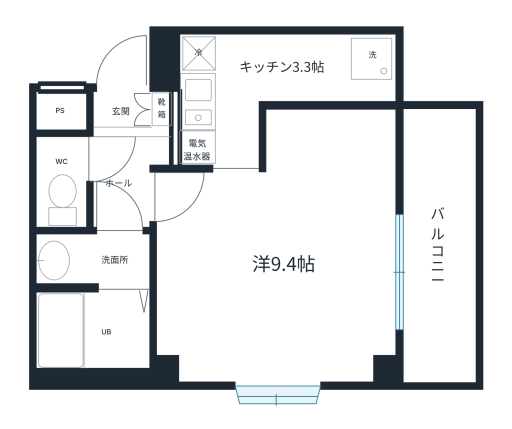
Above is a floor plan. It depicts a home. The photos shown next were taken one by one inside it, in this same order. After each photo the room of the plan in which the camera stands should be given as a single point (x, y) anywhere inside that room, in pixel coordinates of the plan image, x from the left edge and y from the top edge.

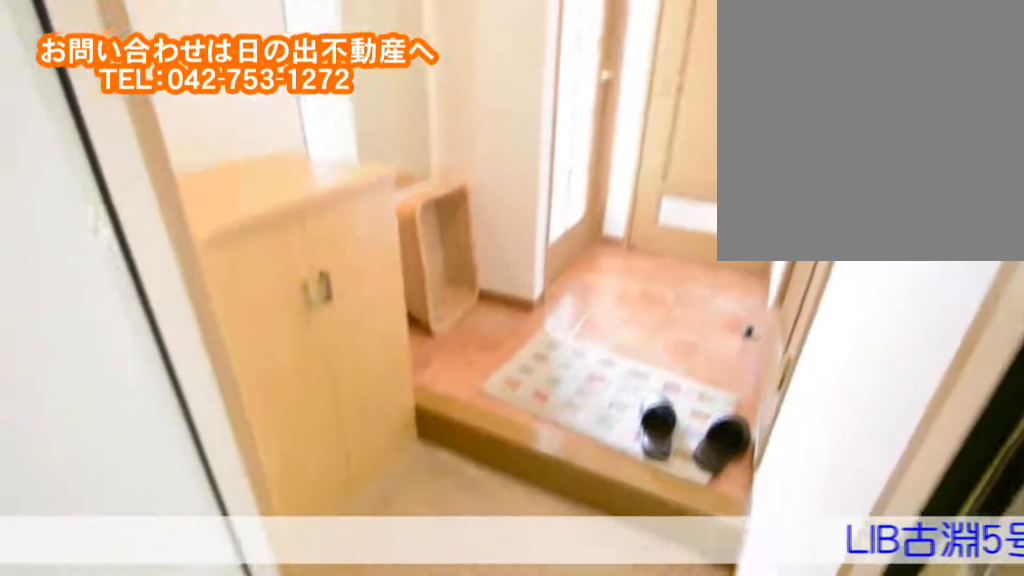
(127, 137)
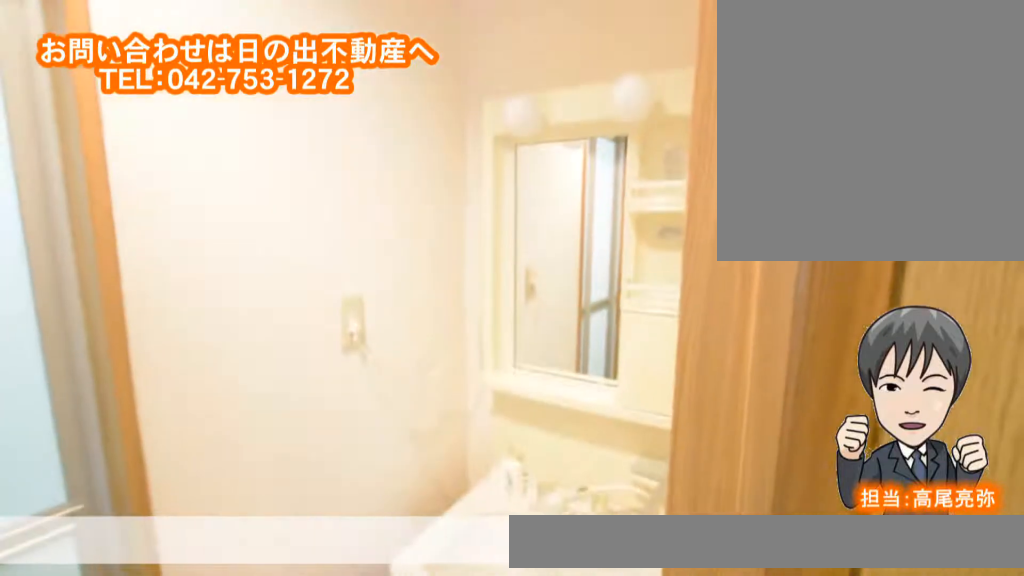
(88, 260)
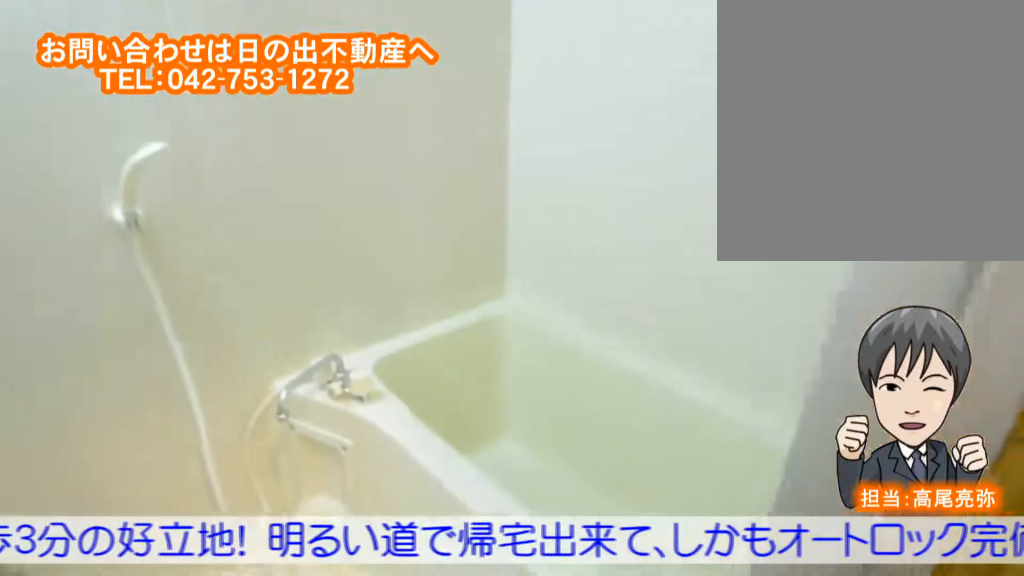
(83, 325)
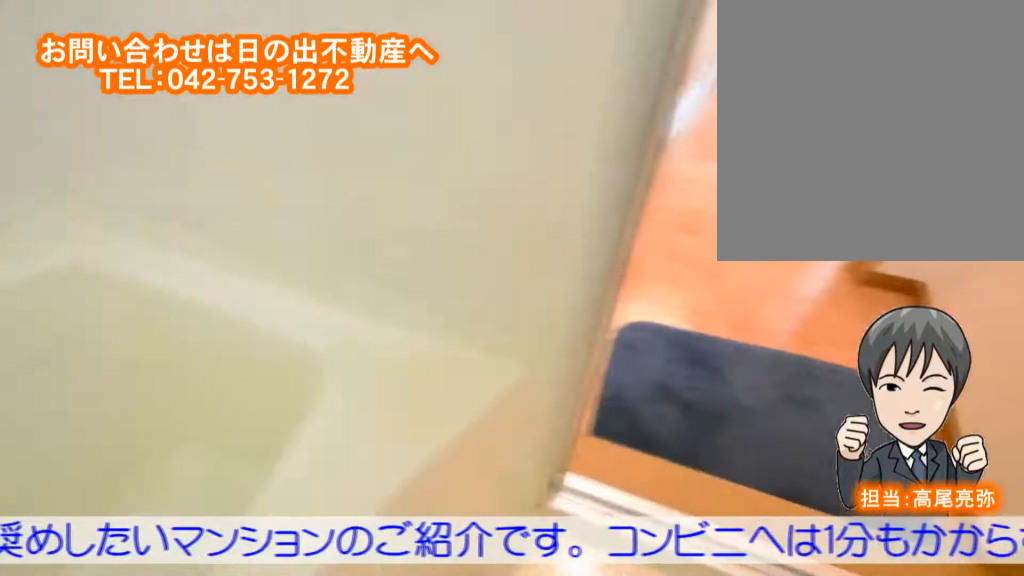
(84, 326)
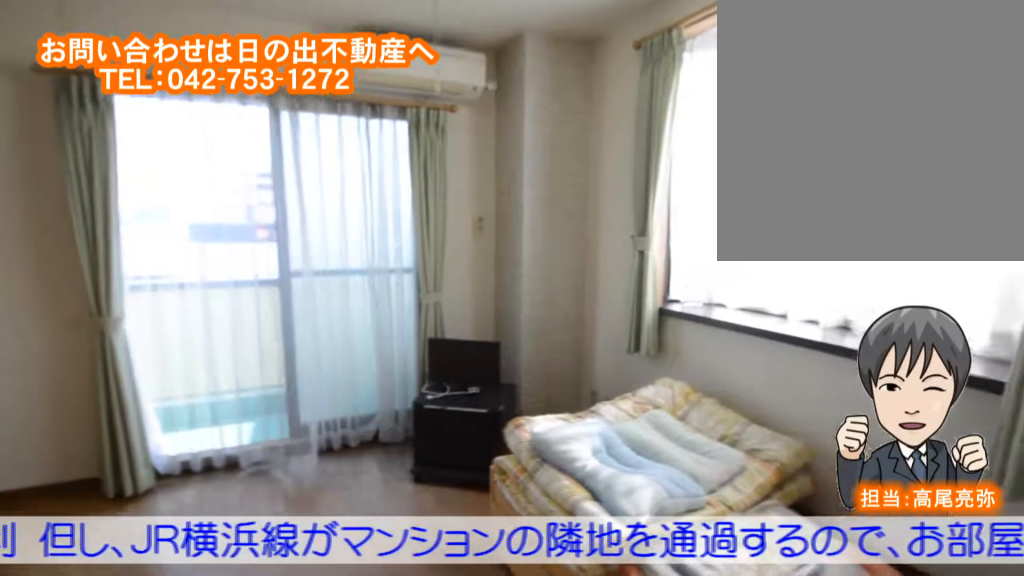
(289, 293)
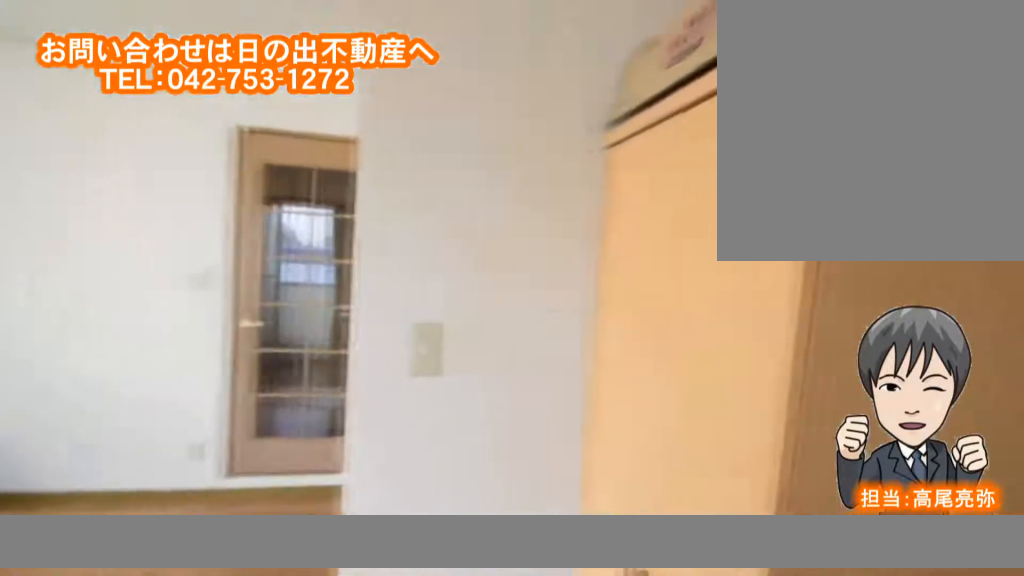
(290, 293)
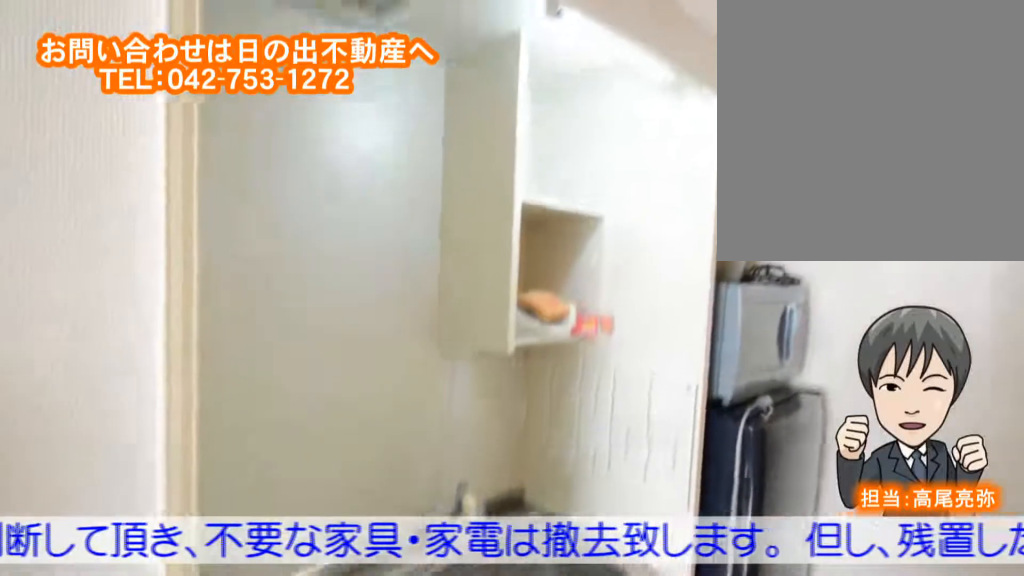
(256, 75)
